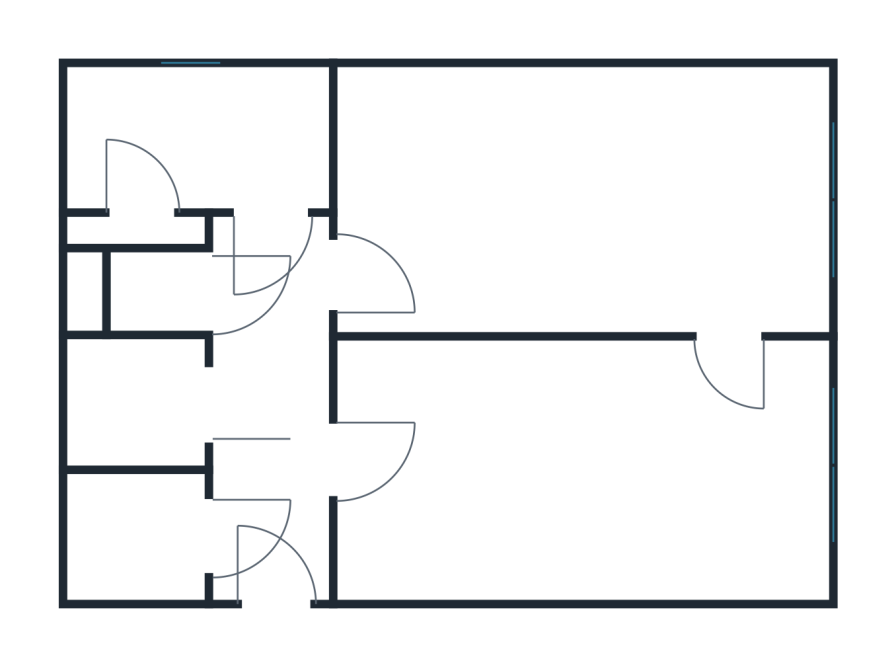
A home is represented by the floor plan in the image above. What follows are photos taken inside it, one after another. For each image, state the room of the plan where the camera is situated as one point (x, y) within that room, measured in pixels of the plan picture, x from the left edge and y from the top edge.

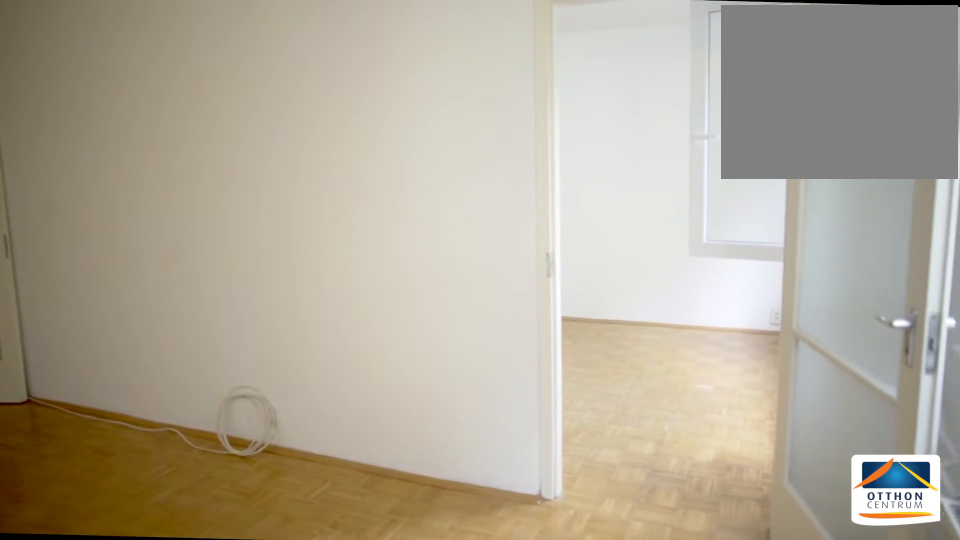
(565, 480)
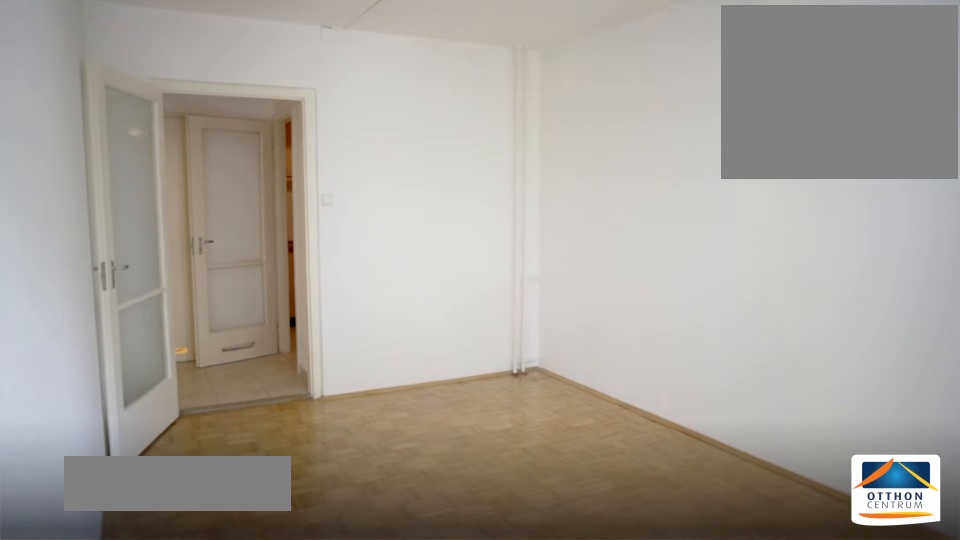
(601, 197)
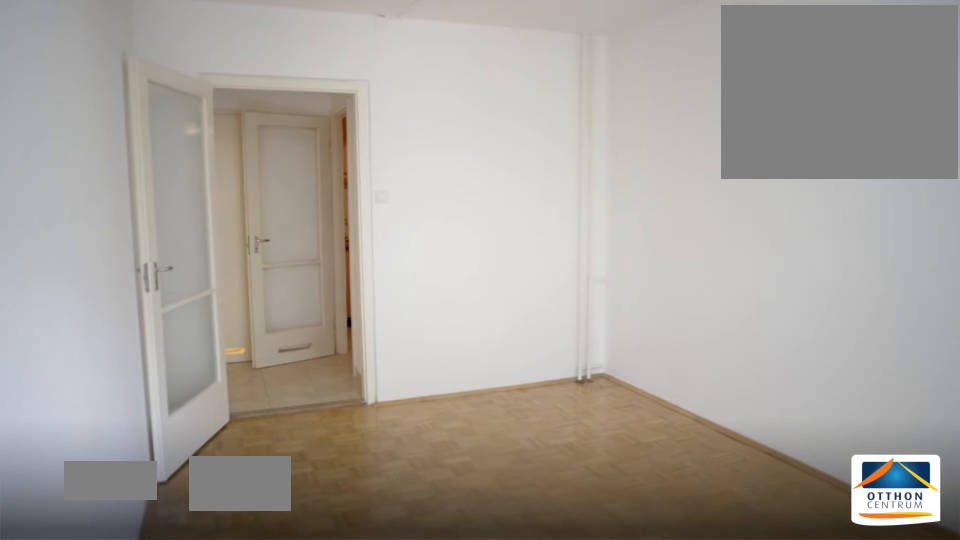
(601, 198)
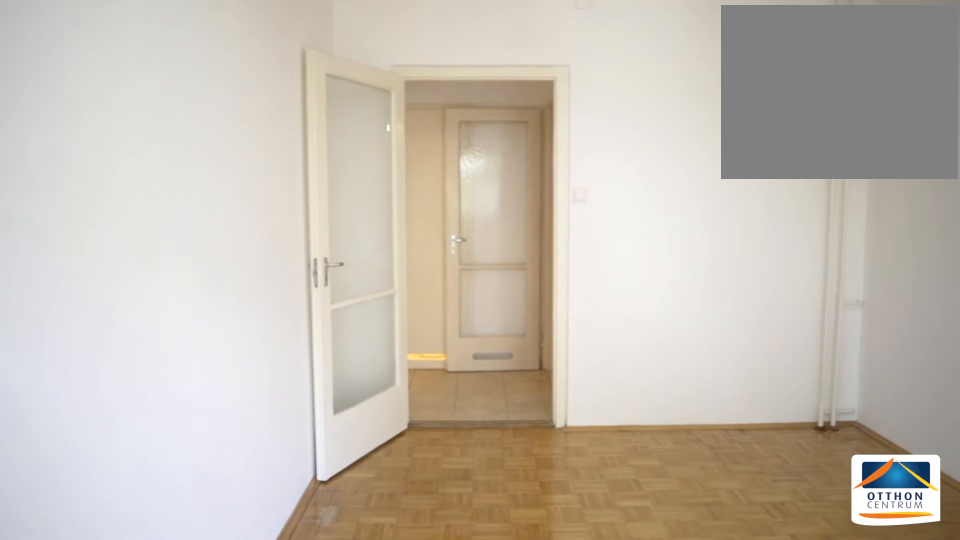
(601, 197)
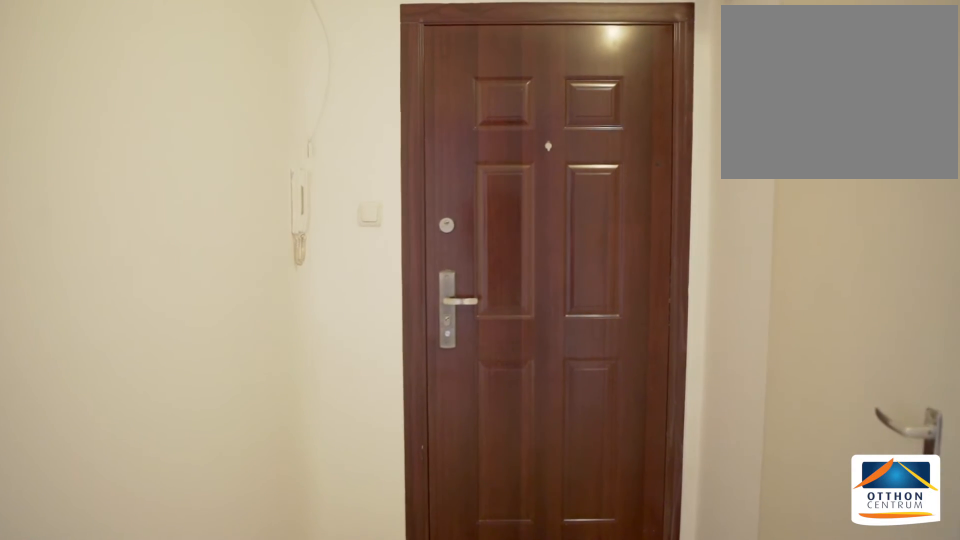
(290, 503)
